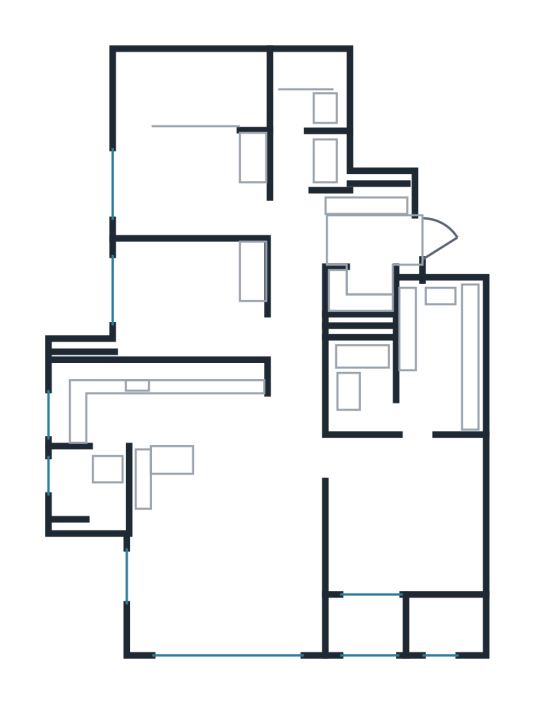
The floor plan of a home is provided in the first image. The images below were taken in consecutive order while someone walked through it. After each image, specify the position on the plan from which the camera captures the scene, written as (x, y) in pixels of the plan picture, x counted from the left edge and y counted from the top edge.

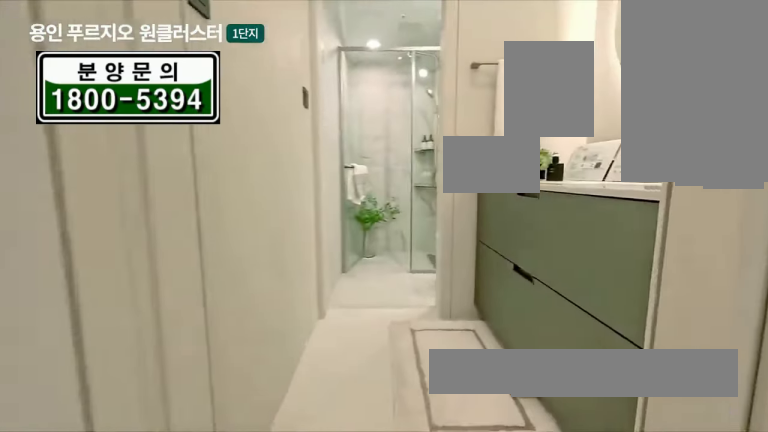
(305, 149)
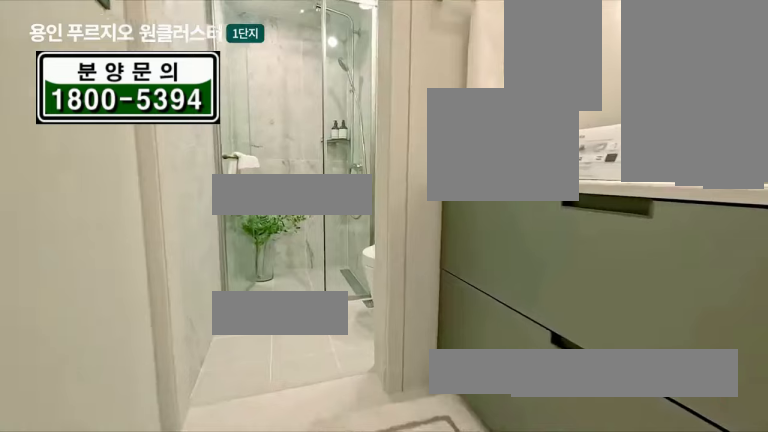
(308, 155)
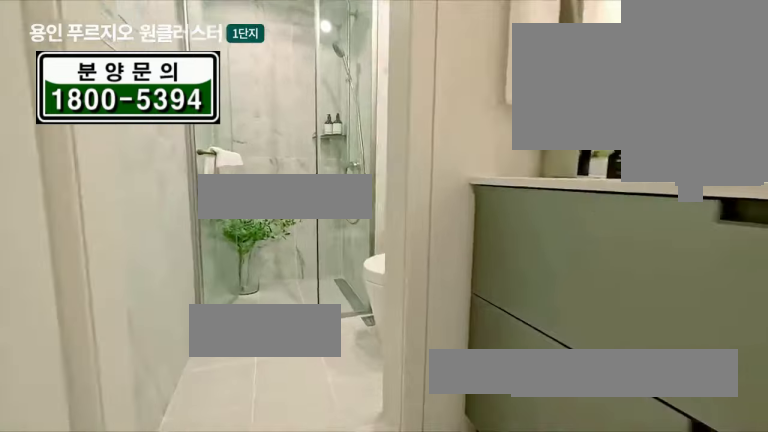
(311, 141)
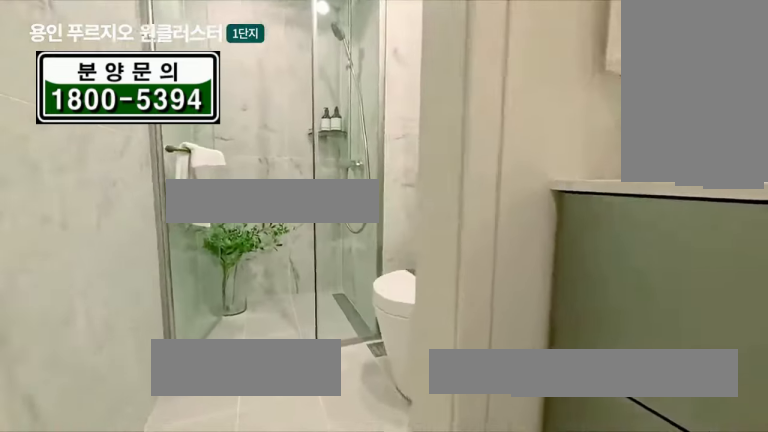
(313, 144)
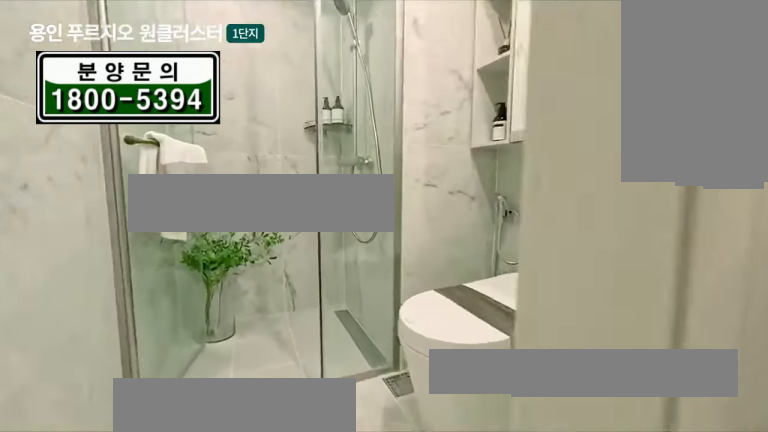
(305, 152)
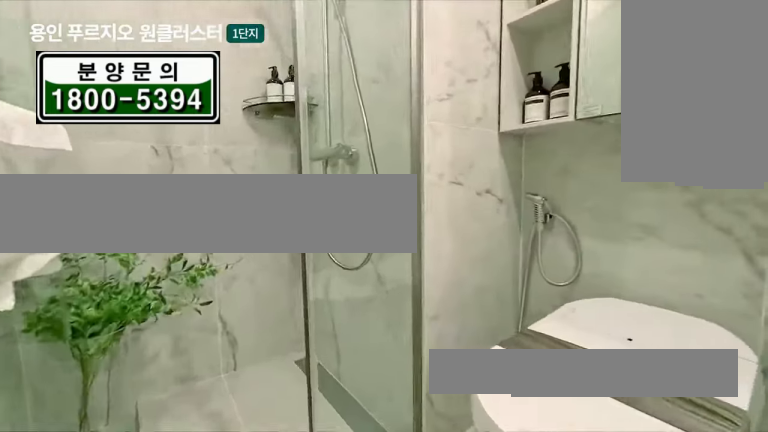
(307, 149)
